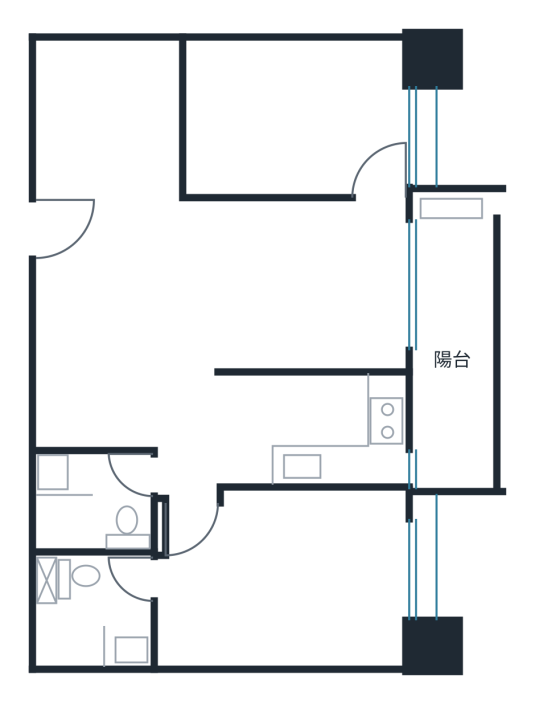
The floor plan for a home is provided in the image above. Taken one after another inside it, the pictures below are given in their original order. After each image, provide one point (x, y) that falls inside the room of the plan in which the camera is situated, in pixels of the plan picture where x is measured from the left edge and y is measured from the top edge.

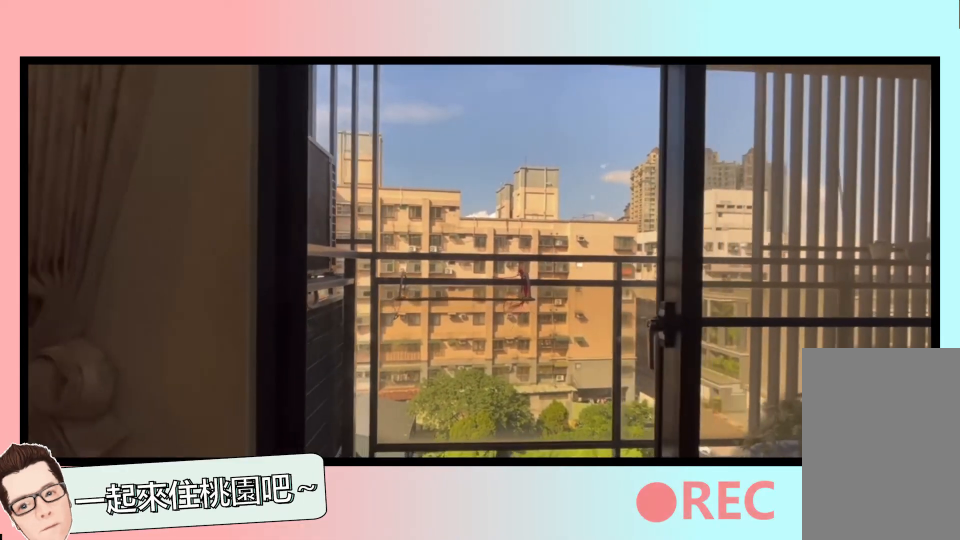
(216, 283)
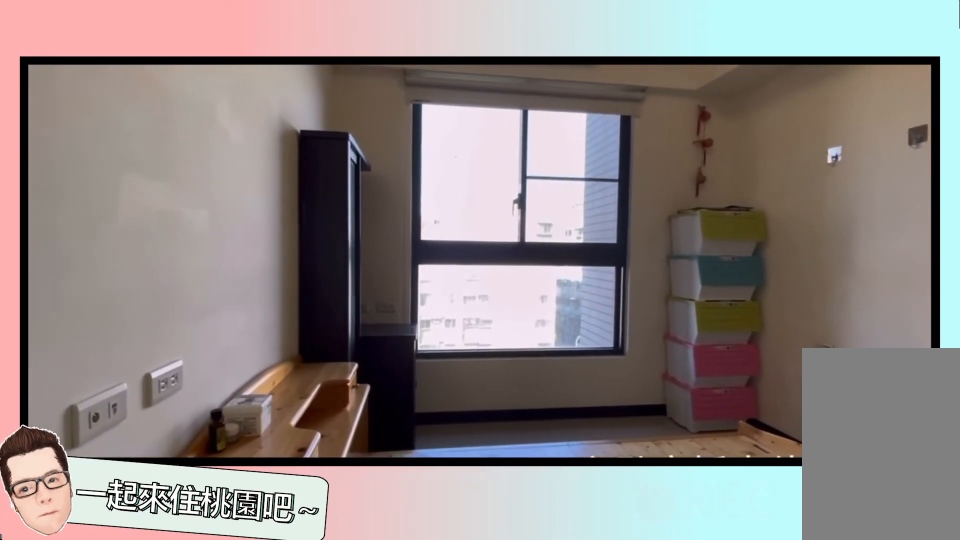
(278, 584)
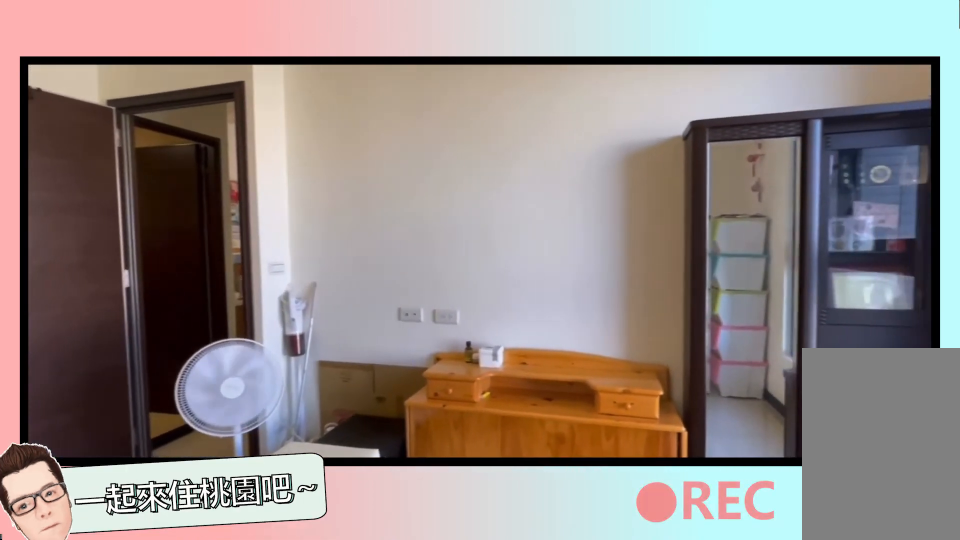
(278, 584)
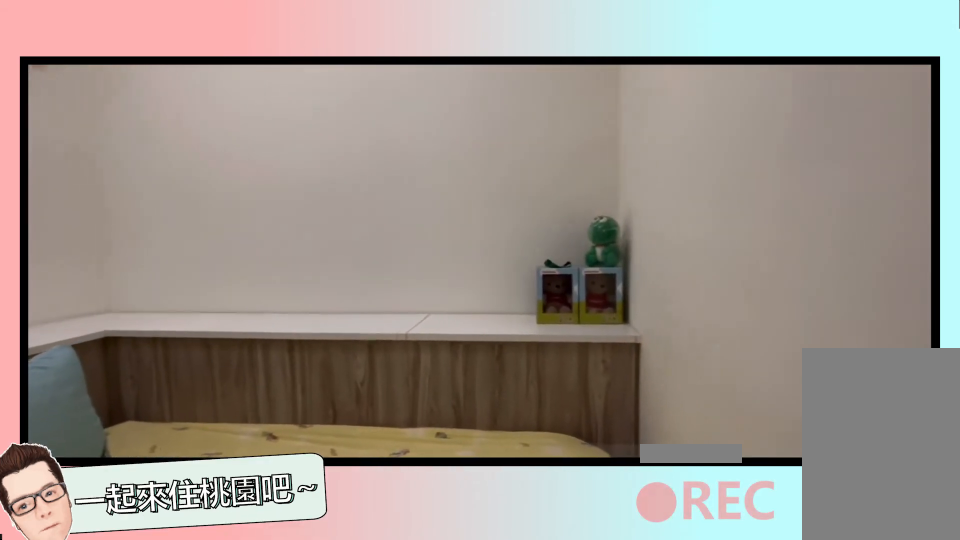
(114, 115)
